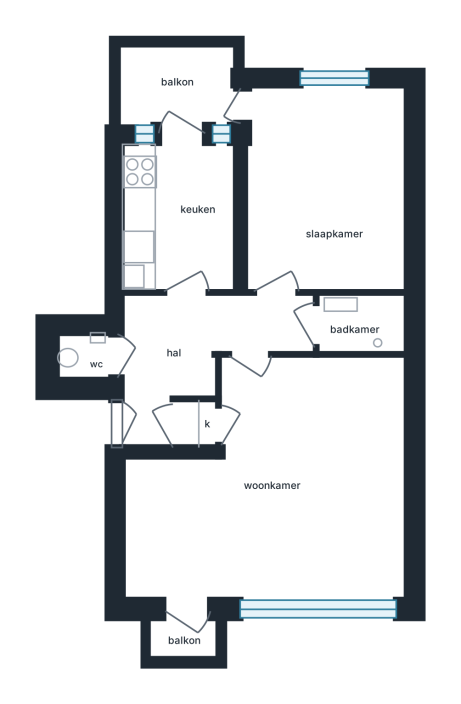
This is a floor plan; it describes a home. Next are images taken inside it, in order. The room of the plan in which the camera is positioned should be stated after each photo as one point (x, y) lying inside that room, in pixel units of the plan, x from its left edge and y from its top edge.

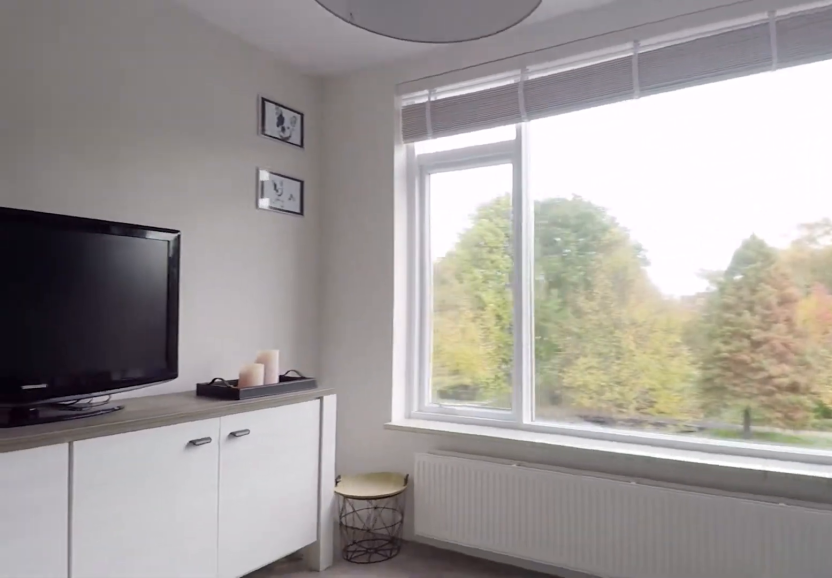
(384, 522)
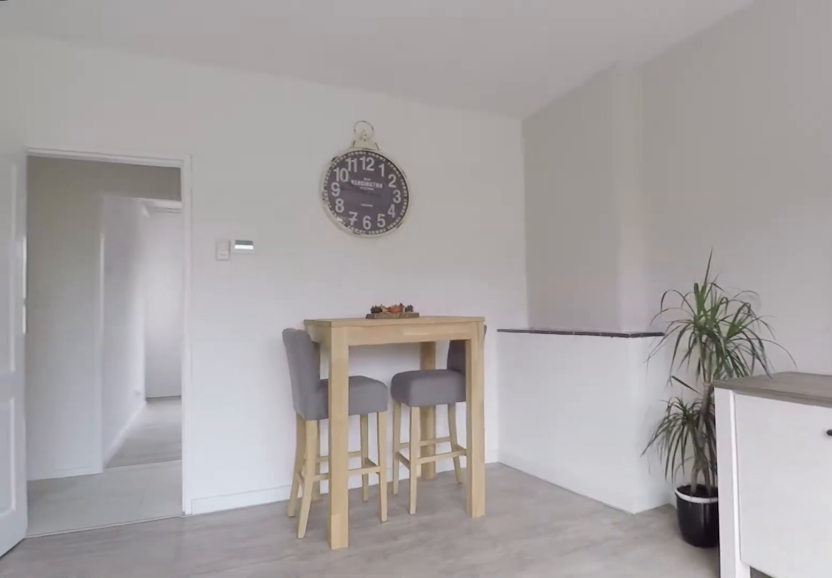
(135, 583)
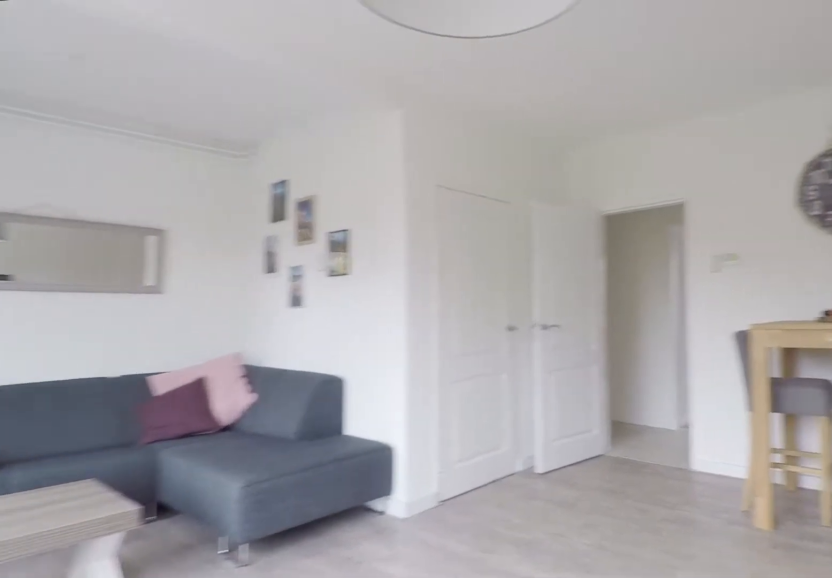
(368, 549)
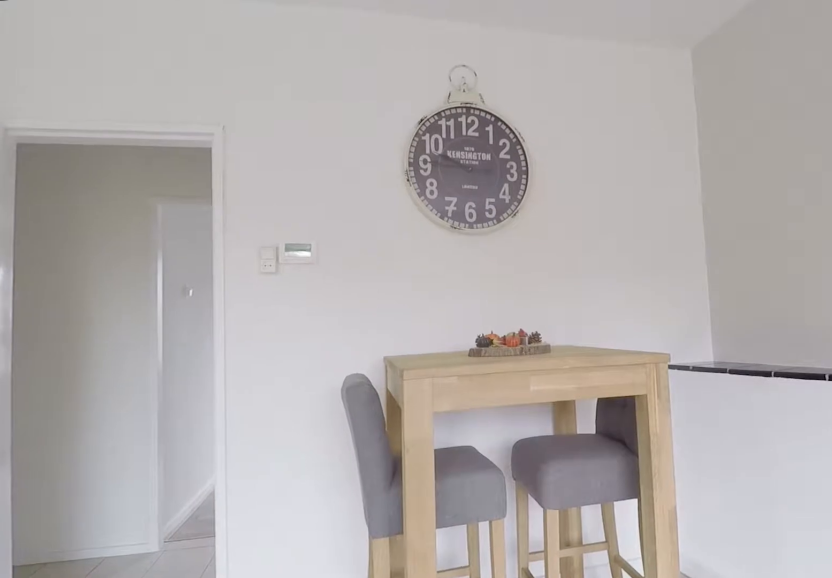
(368, 549)
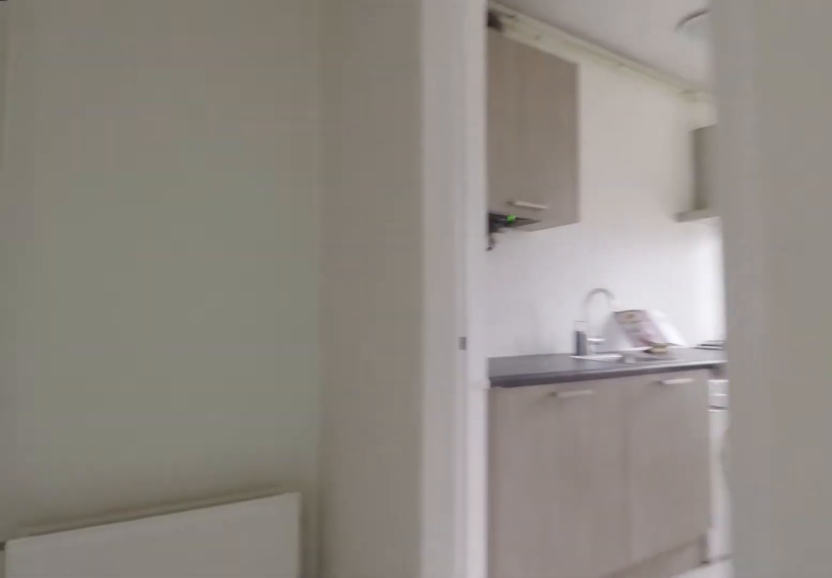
(194, 352)
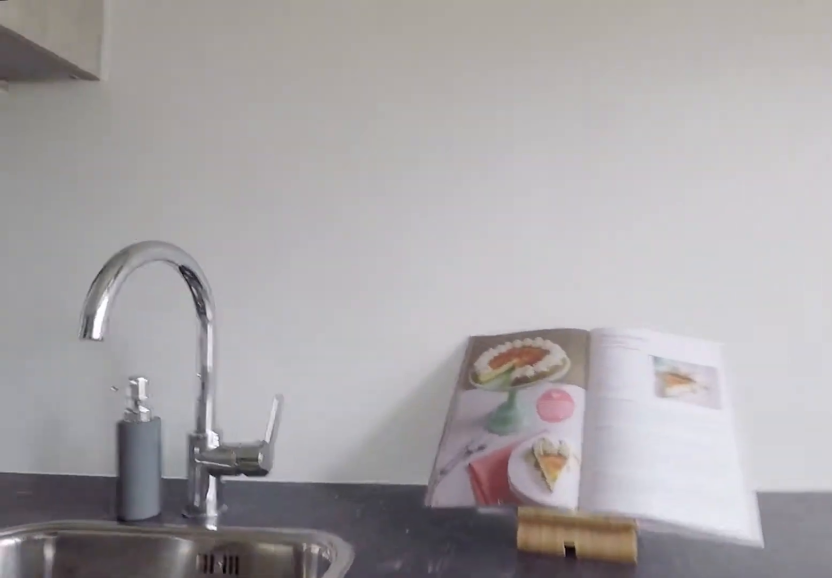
(179, 216)
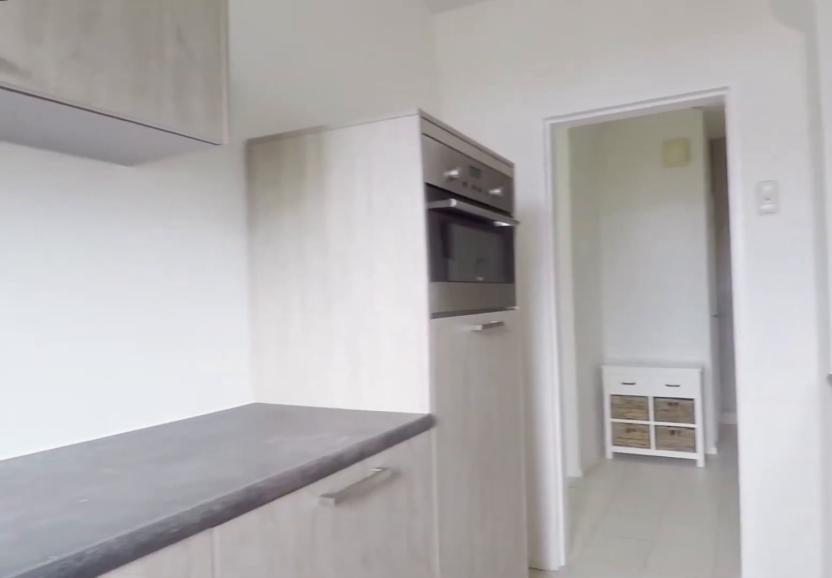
(179, 216)
